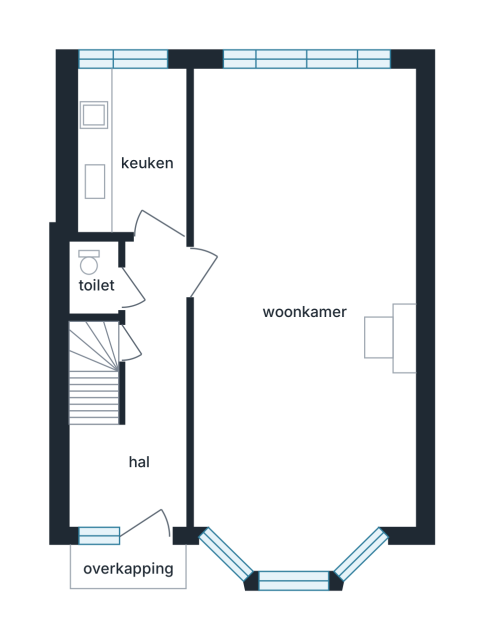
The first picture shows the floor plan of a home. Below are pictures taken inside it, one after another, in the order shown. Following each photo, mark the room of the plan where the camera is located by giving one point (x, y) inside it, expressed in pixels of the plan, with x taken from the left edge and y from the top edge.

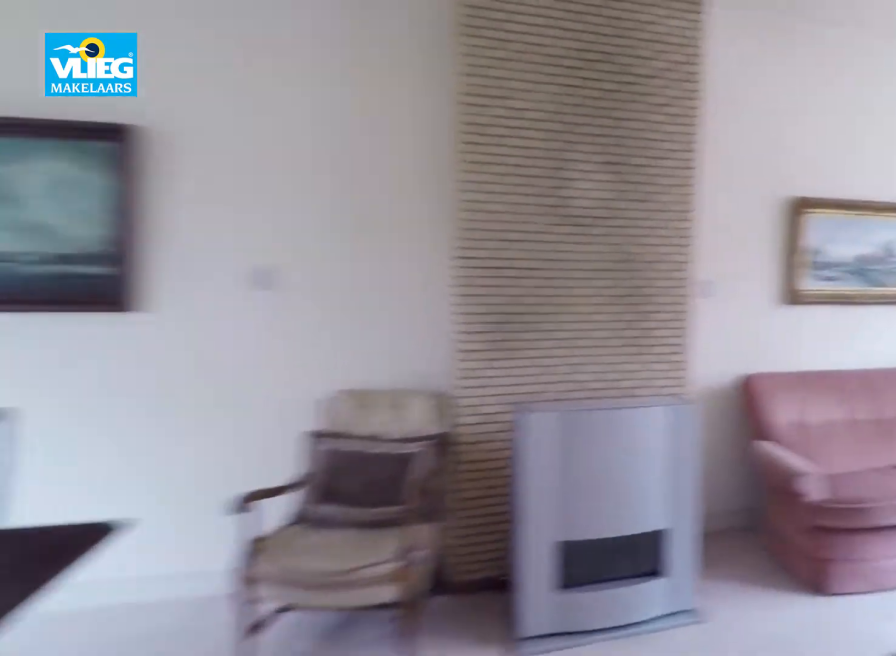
(297, 114)
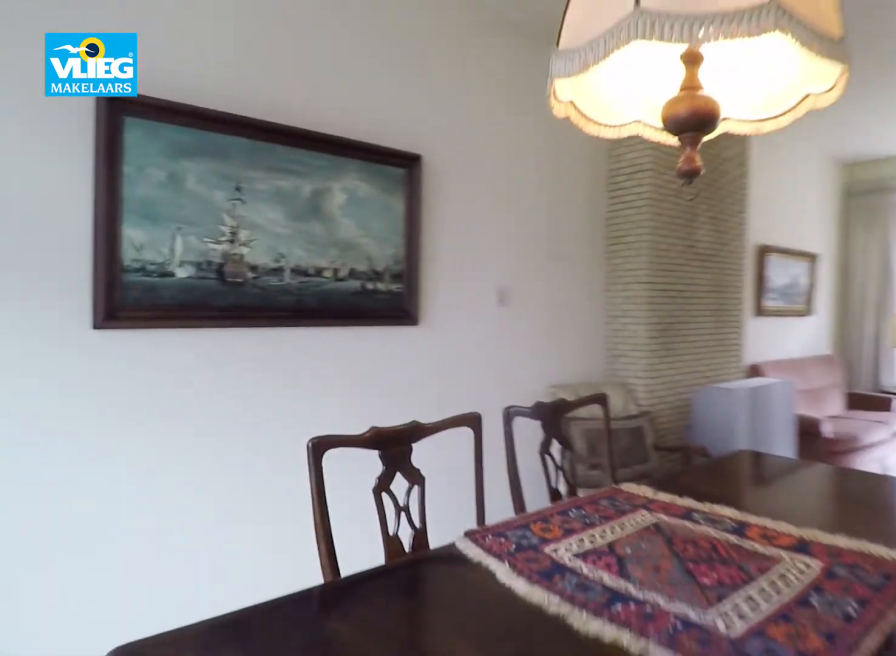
(297, 114)
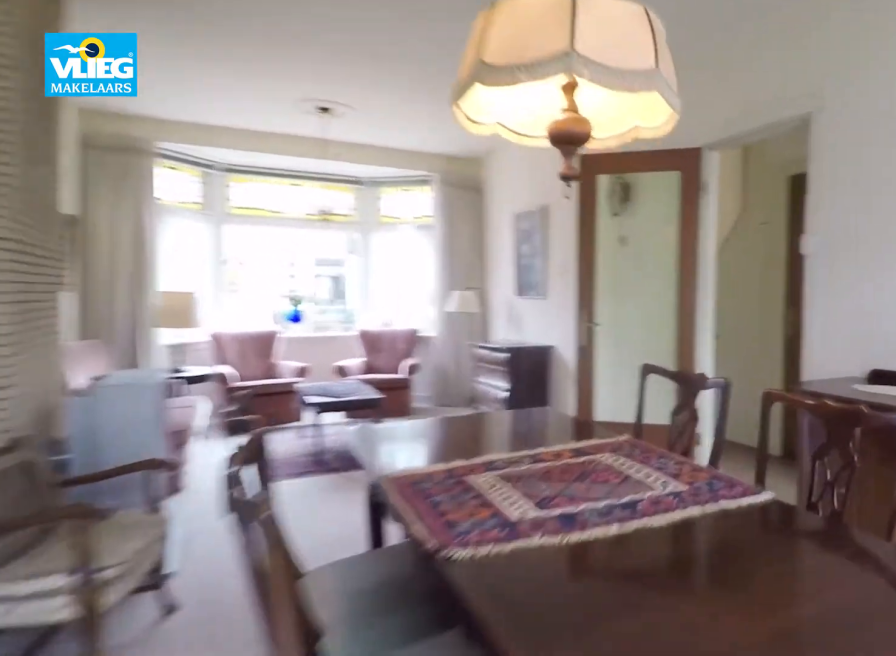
(297, 114)
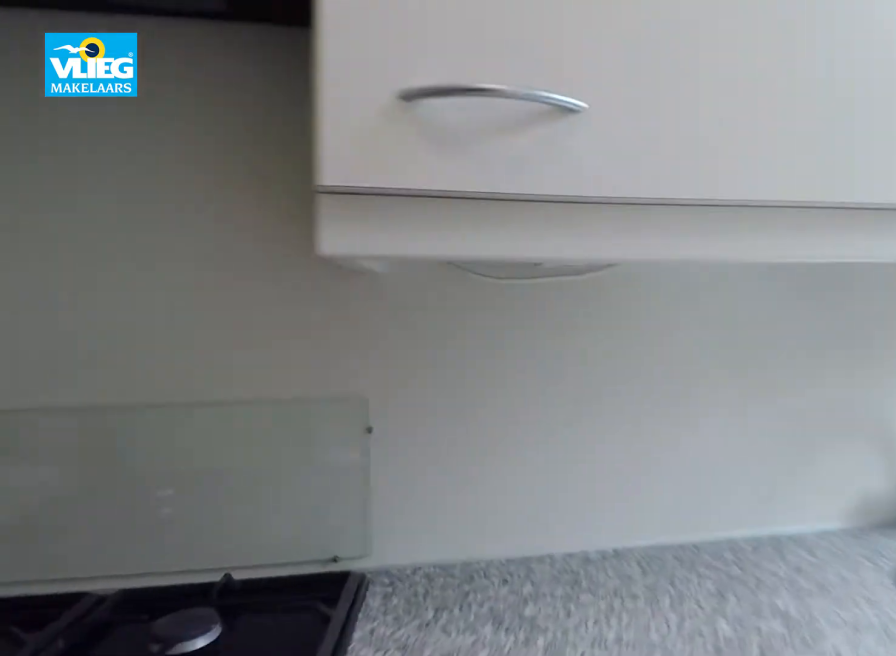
(132, 149)
